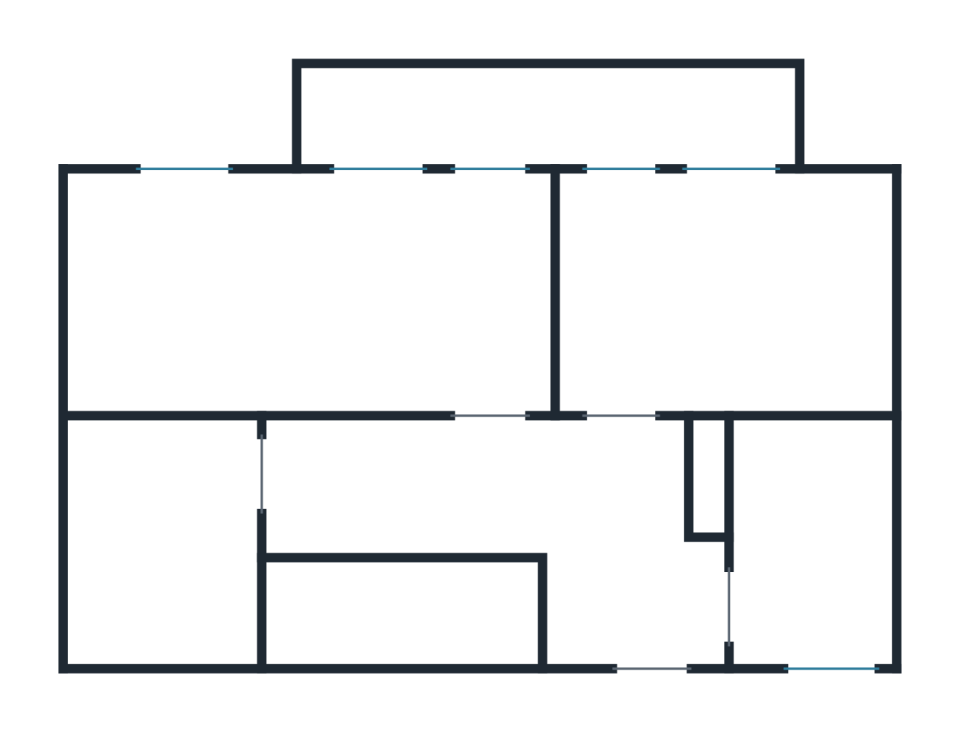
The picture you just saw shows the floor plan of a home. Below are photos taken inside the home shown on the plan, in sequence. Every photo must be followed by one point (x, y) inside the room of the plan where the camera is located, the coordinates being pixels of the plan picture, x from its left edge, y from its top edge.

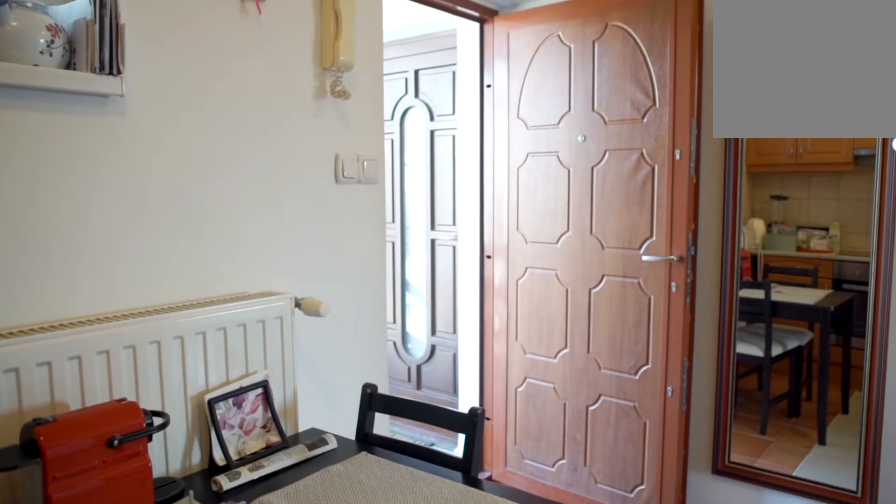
(676, 609)
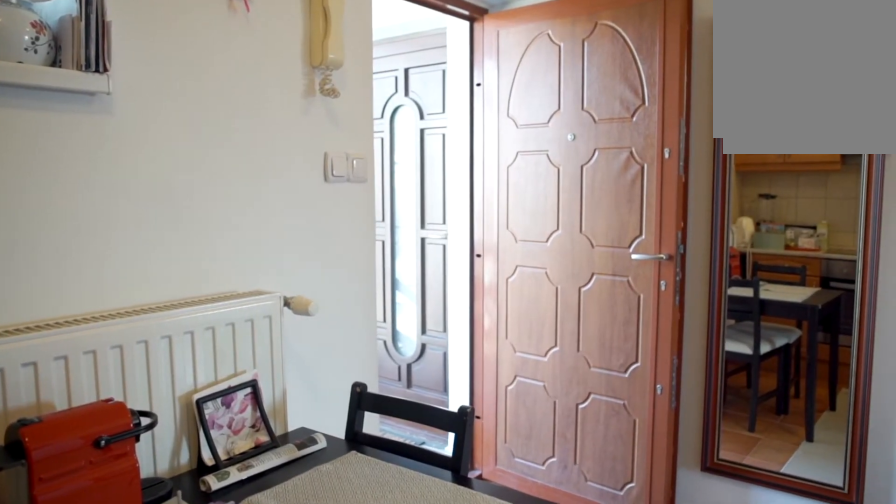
(676, 610)
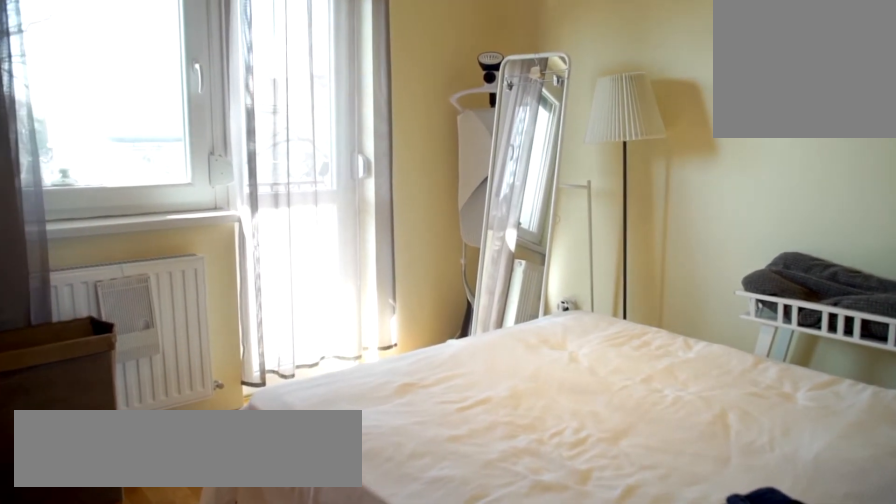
(713, 289)
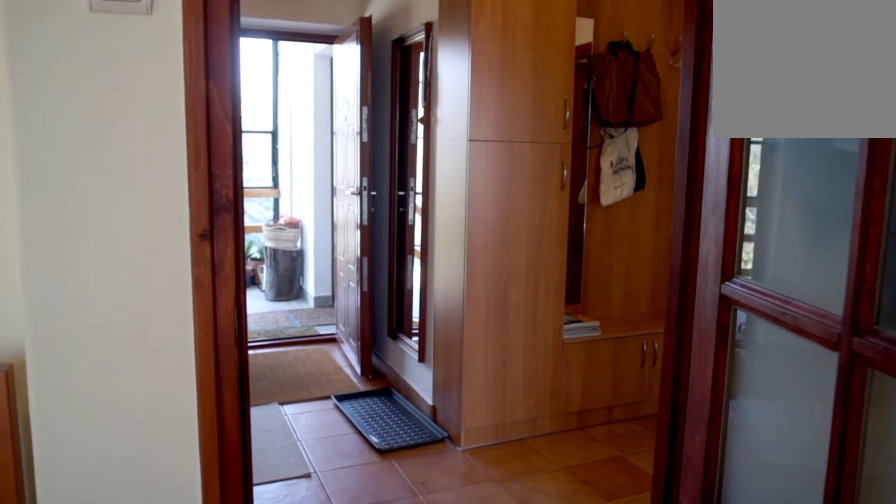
(433, 481)
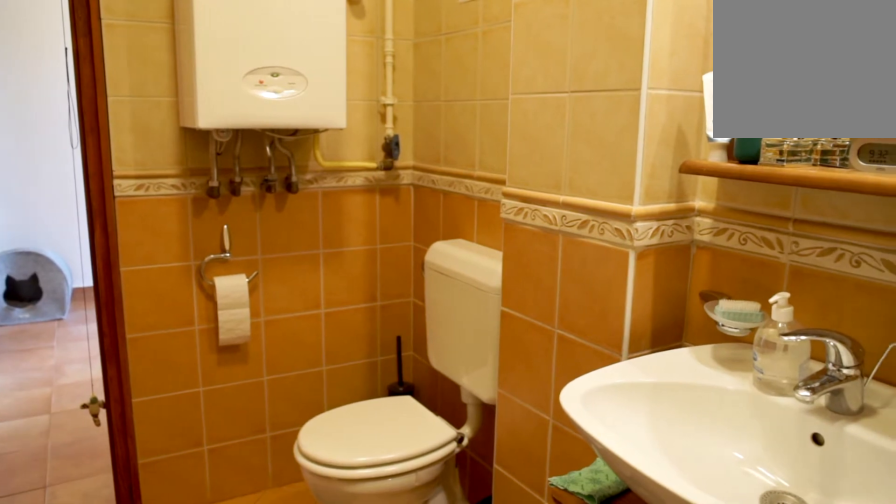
(159, 501)
